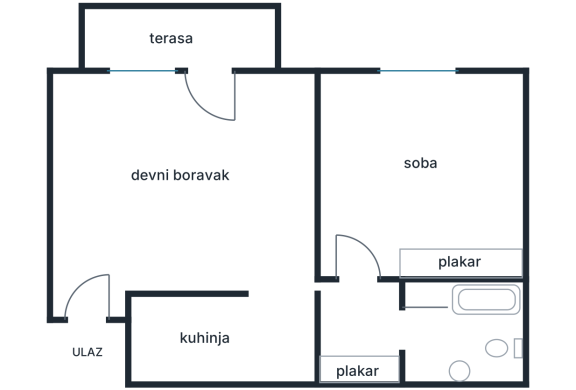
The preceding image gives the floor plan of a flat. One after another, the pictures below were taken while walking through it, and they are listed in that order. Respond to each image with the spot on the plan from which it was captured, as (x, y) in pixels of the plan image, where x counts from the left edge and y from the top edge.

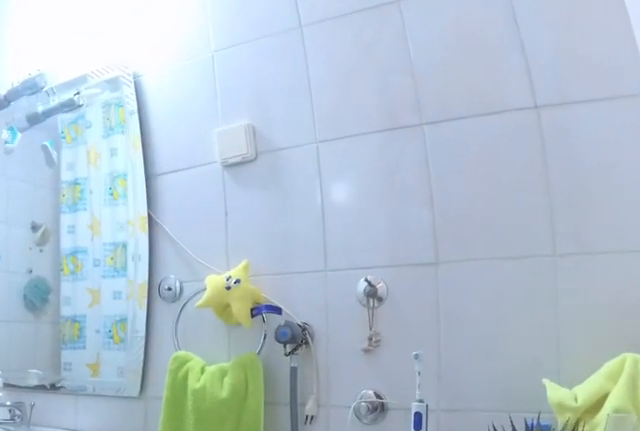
(396, 312)
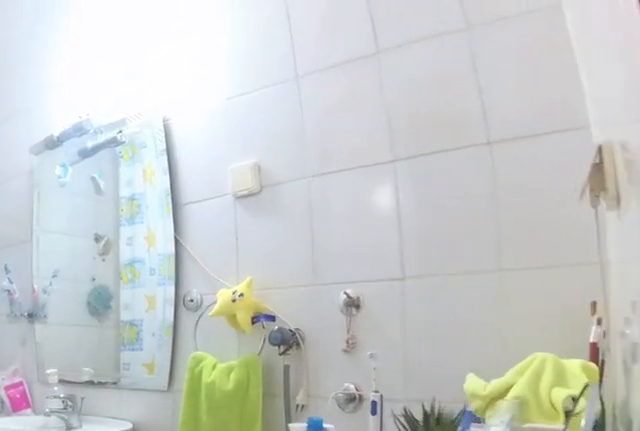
(373, 285)
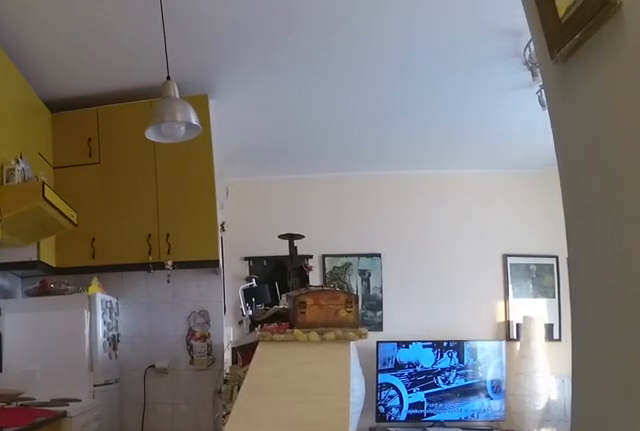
(351, 316)
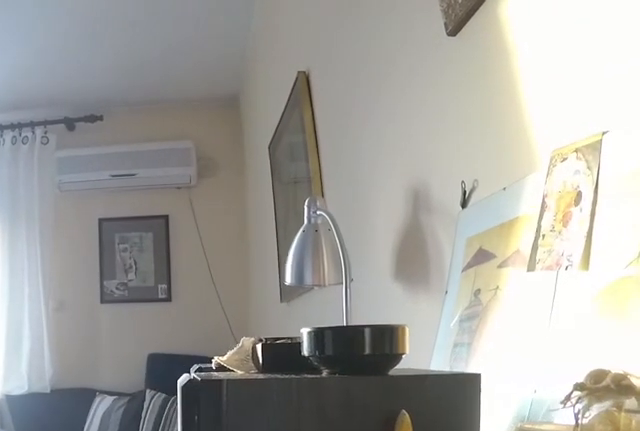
(267, 306)
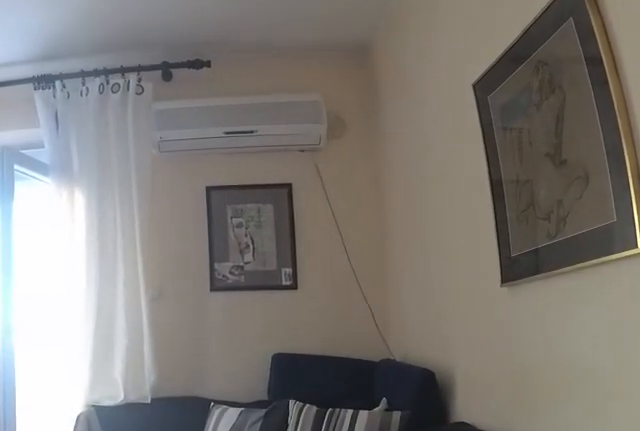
(234, 246)
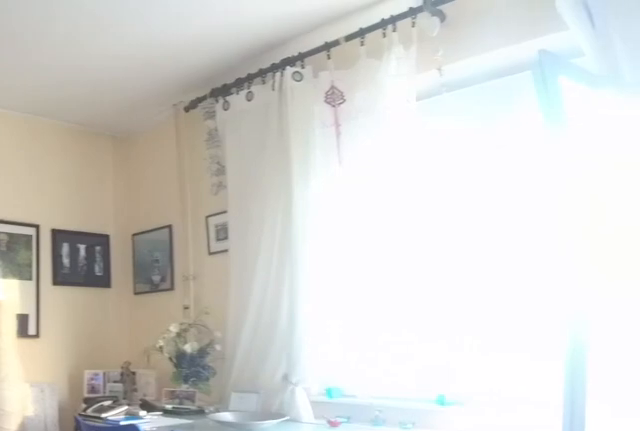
(226, 216)
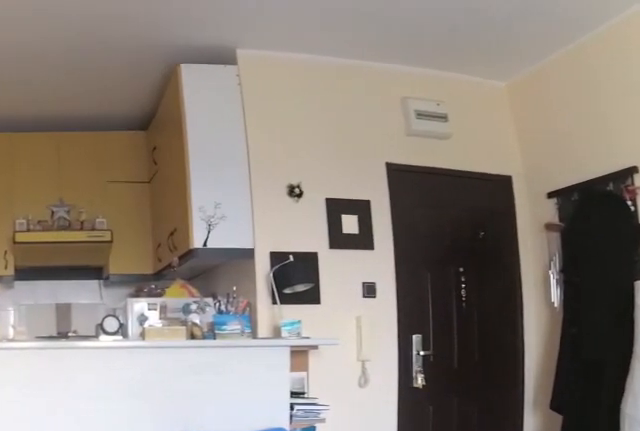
(220, 86)
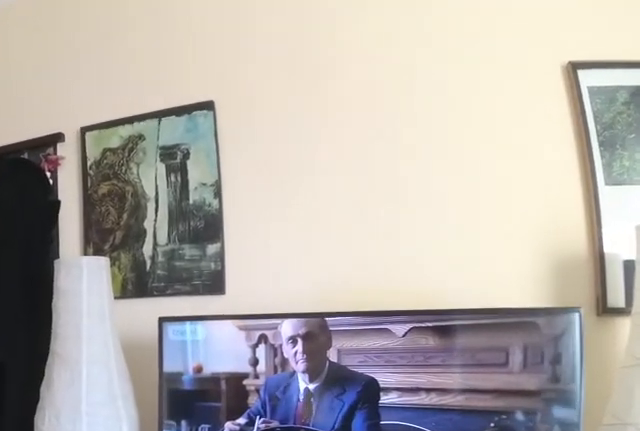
(141, 202)
